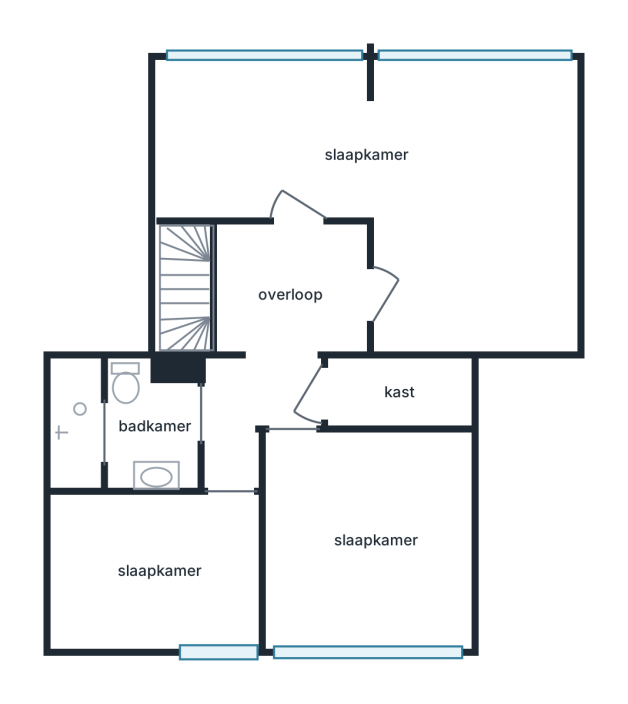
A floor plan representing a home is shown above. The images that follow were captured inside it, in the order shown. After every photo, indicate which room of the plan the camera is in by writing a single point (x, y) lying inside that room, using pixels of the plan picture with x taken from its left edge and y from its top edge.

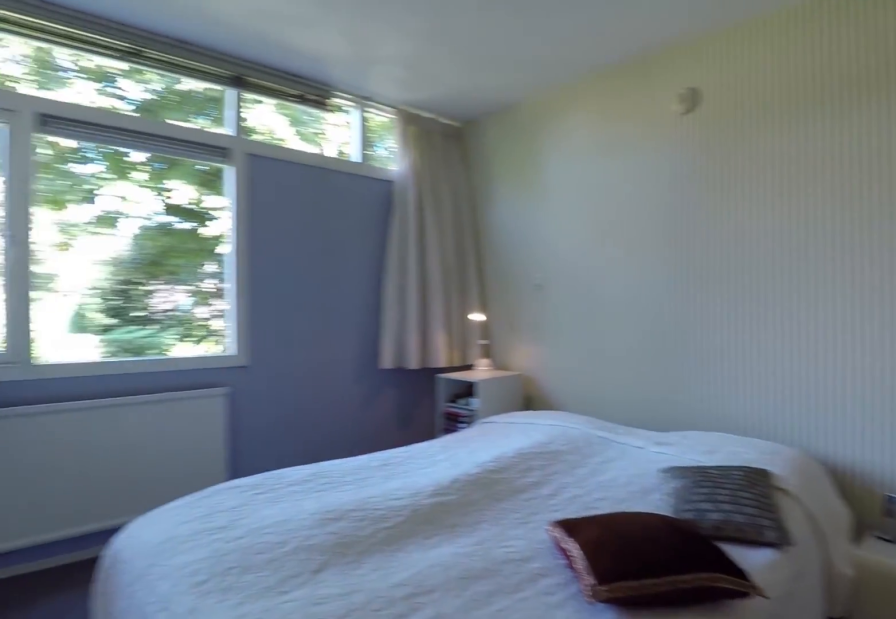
(394, 174)
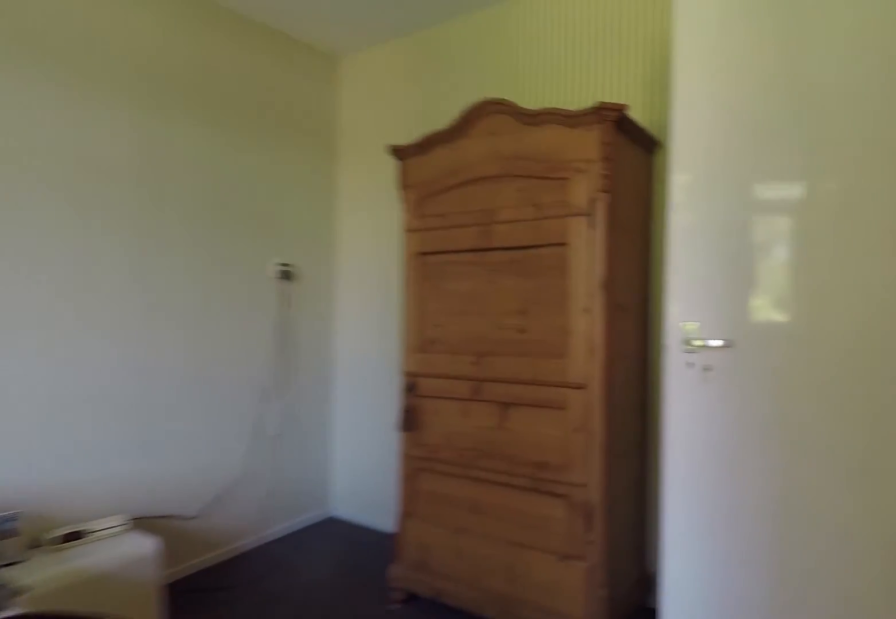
(394, 174)
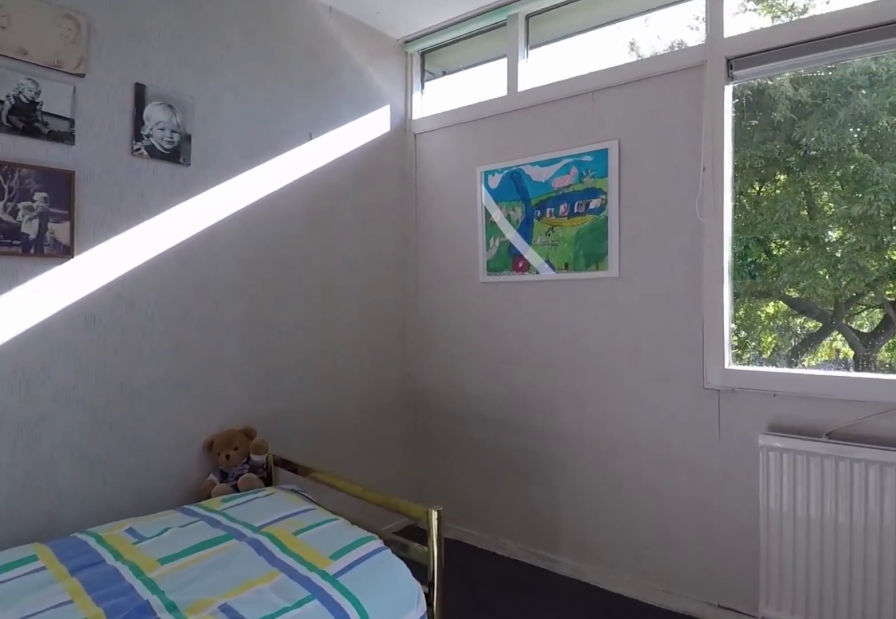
(365, 536)
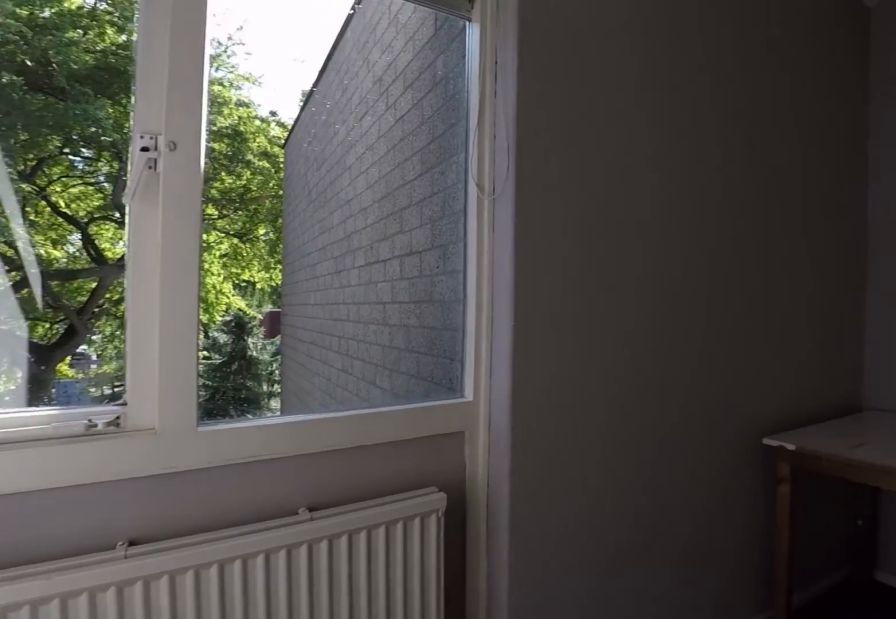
(156, 569)
